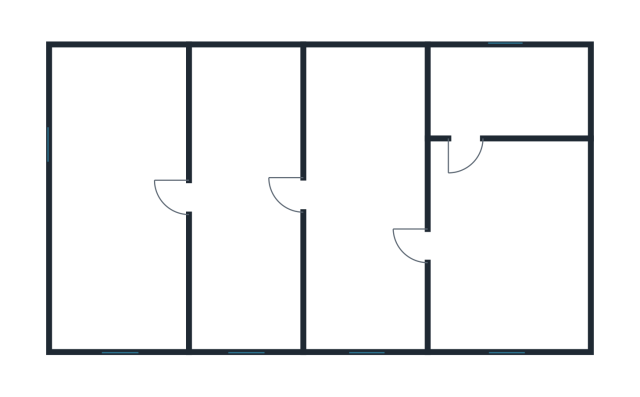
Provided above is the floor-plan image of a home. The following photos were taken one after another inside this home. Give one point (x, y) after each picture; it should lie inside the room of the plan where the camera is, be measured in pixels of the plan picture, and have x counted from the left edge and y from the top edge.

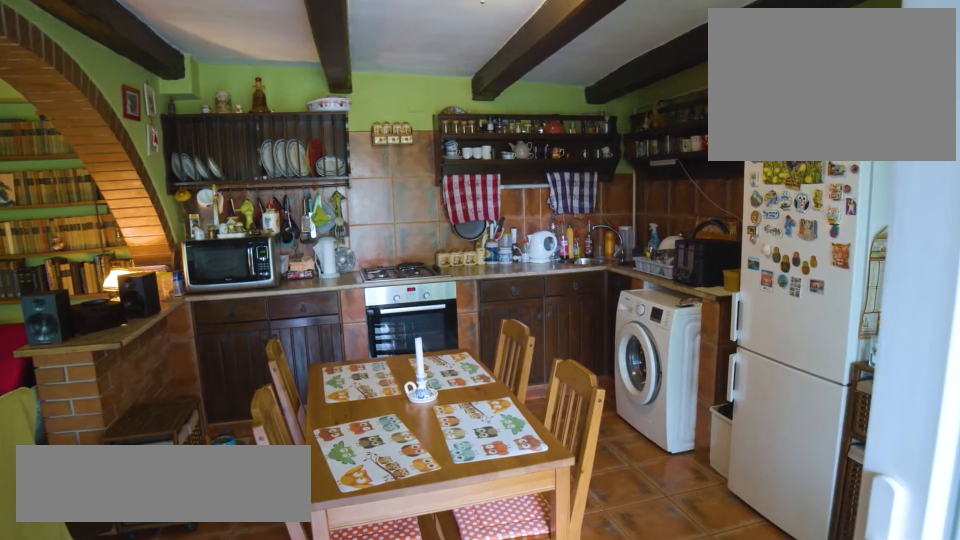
(363, 196)
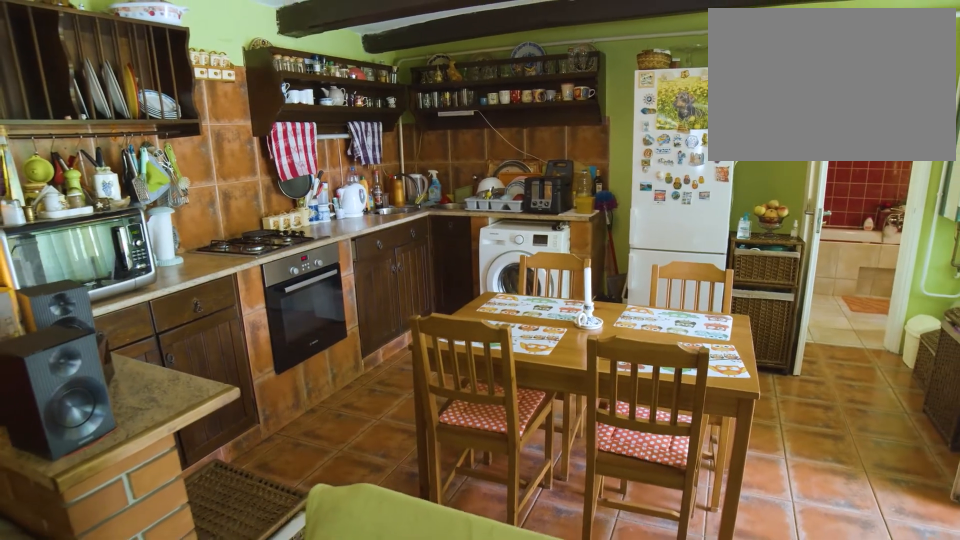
(362, 196)
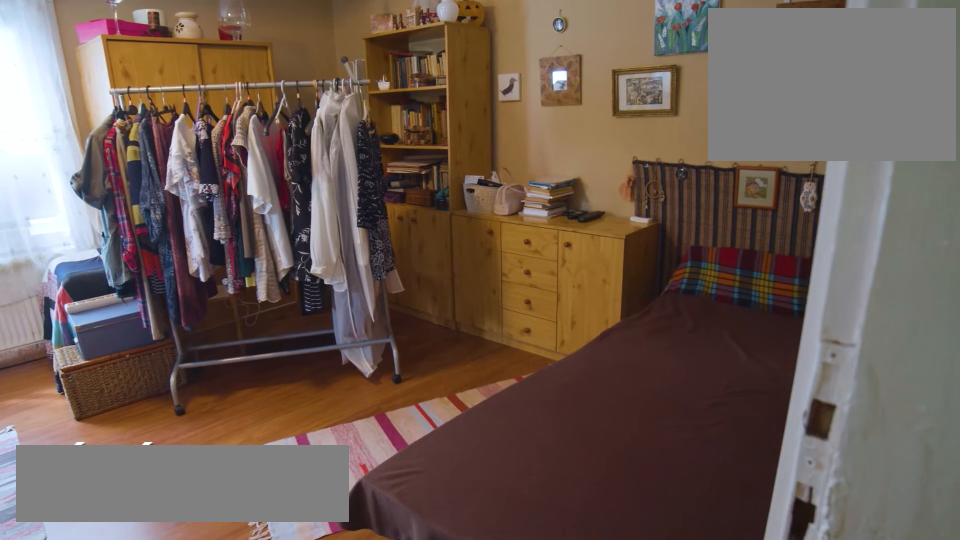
(122, 195)
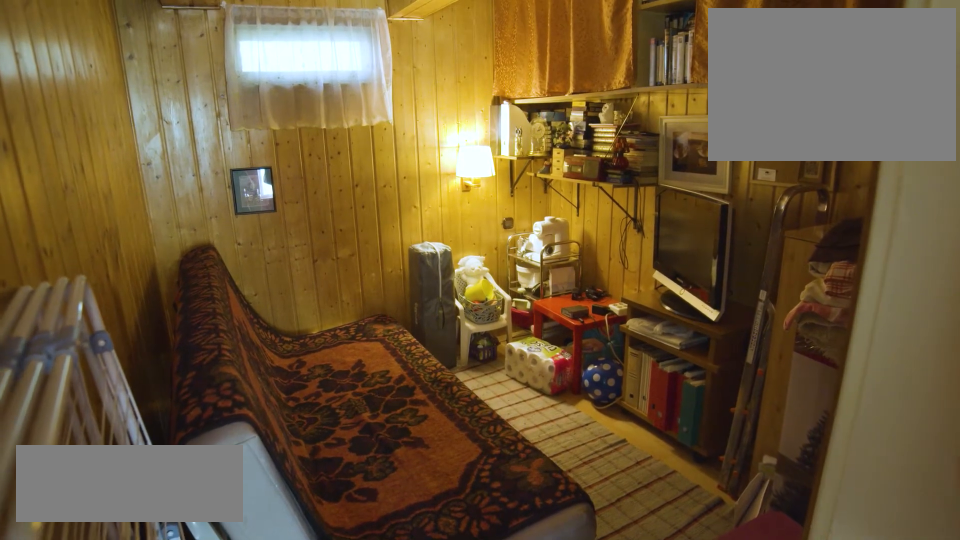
(512, 90)
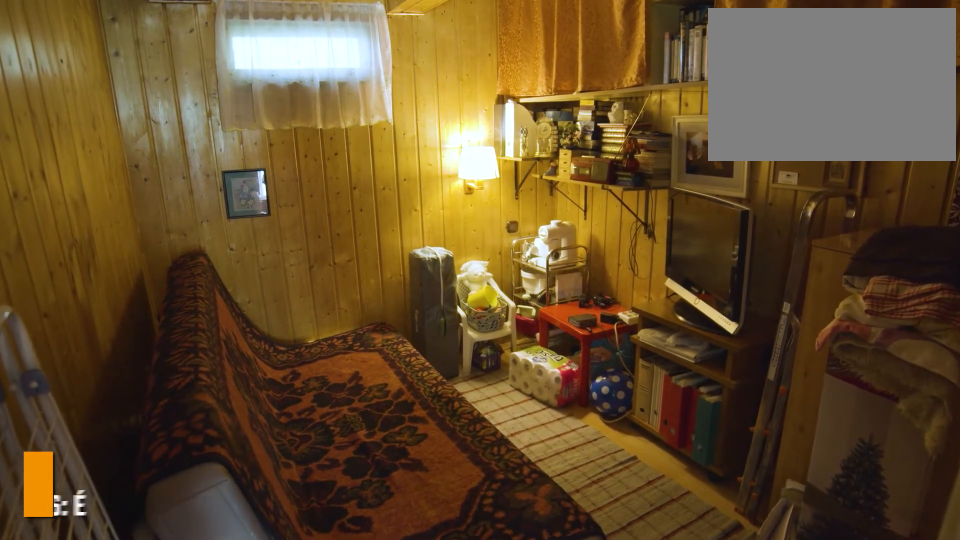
(511, 90)
